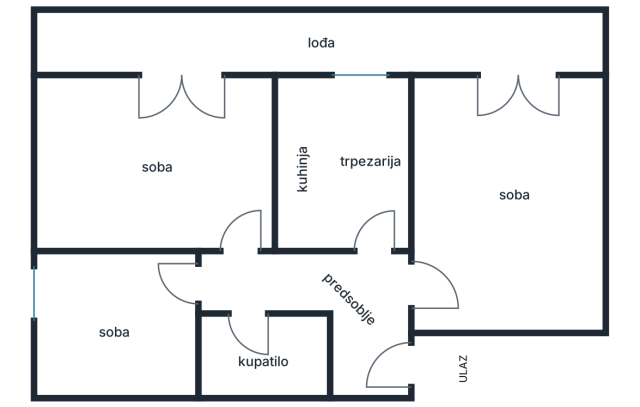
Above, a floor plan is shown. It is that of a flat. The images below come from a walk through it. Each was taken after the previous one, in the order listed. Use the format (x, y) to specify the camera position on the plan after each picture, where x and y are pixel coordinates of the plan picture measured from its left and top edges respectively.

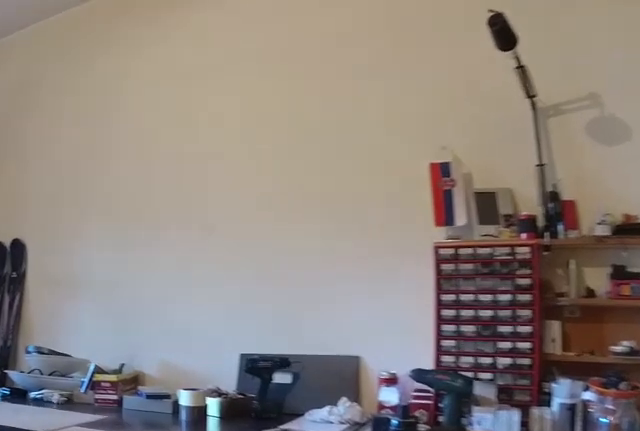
(467, 252)
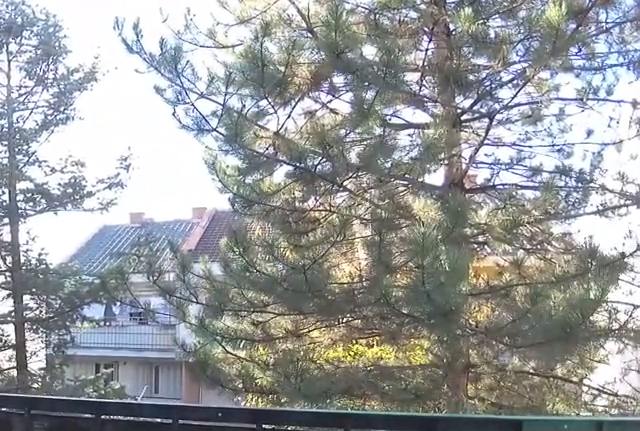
(524, 83)
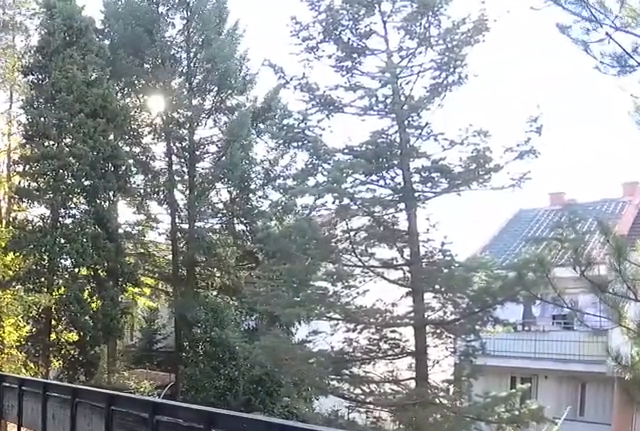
(532, 63)
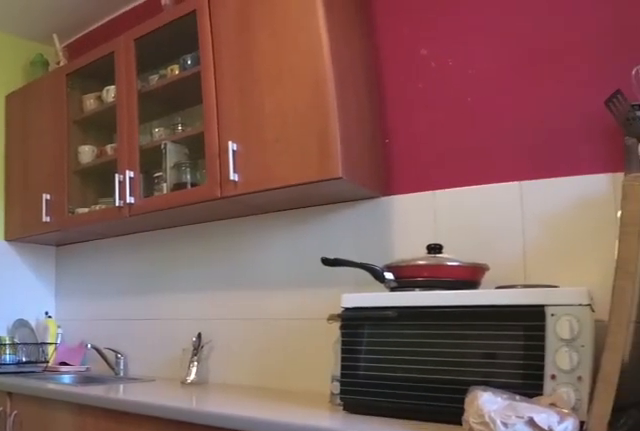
(376, 100)
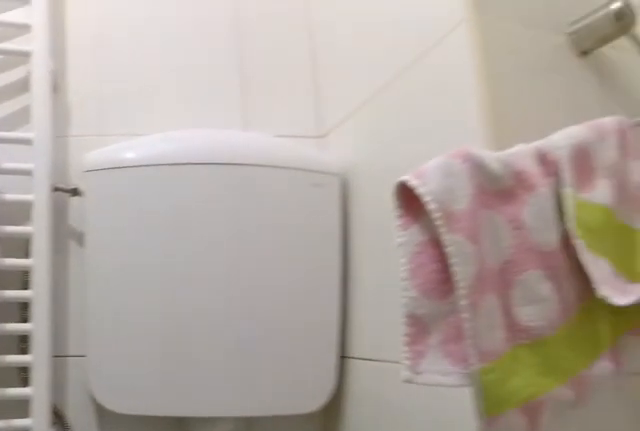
(251, 295)
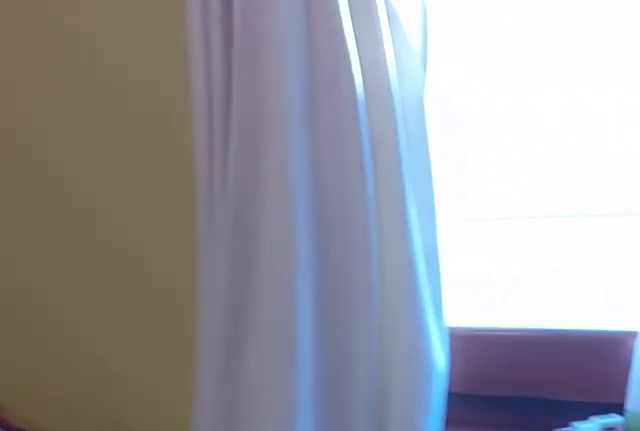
(101, 273)
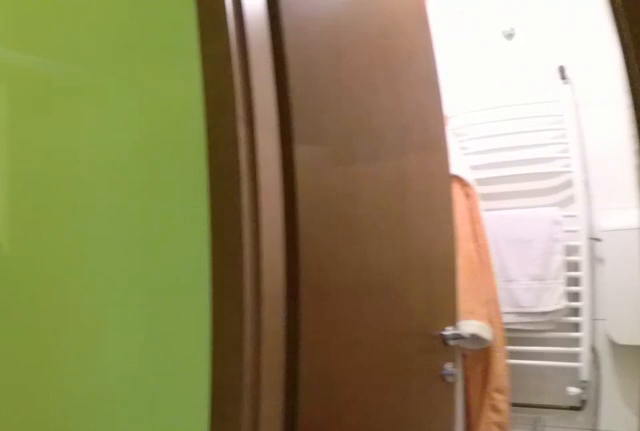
(226, 267)
